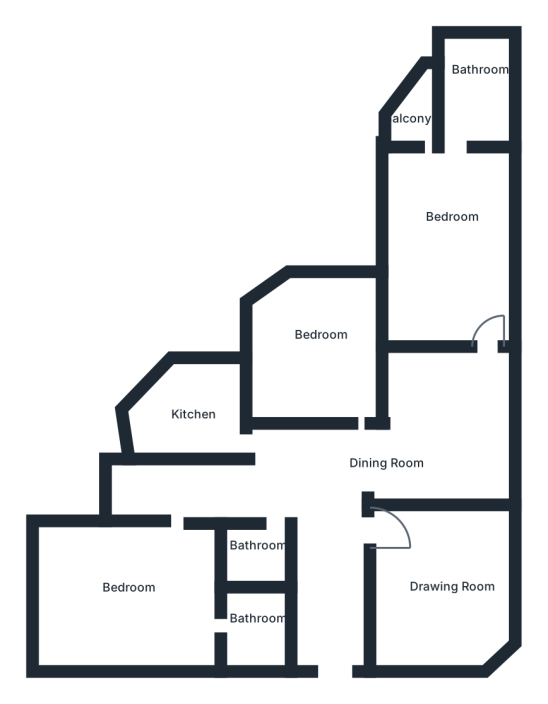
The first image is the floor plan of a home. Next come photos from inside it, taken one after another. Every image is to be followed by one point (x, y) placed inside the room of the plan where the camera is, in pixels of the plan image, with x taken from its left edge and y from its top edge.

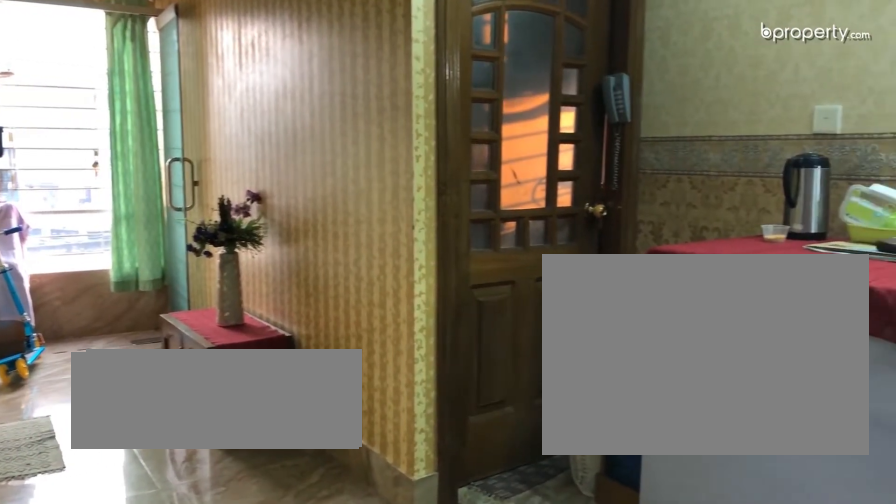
(316, 476)
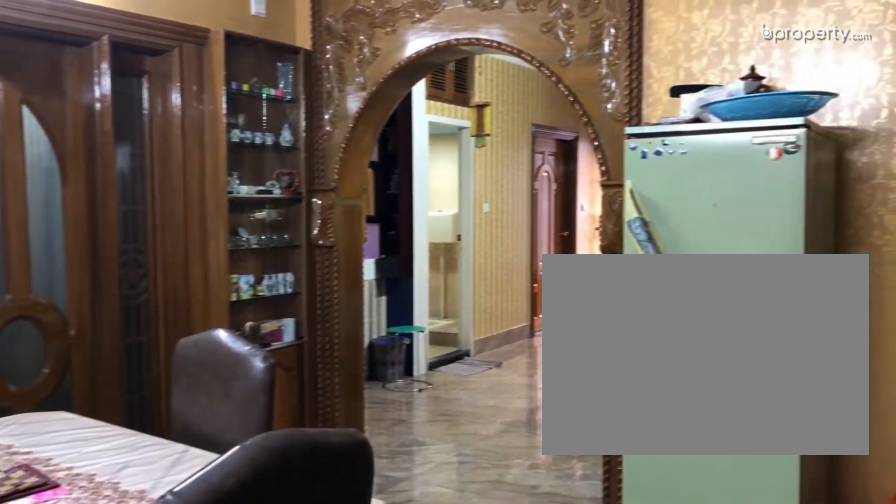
(447, 447)
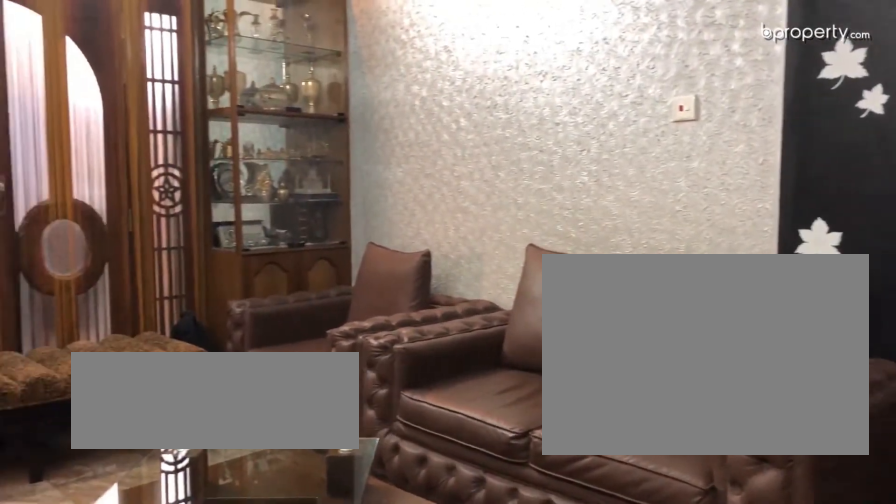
(450, 589)
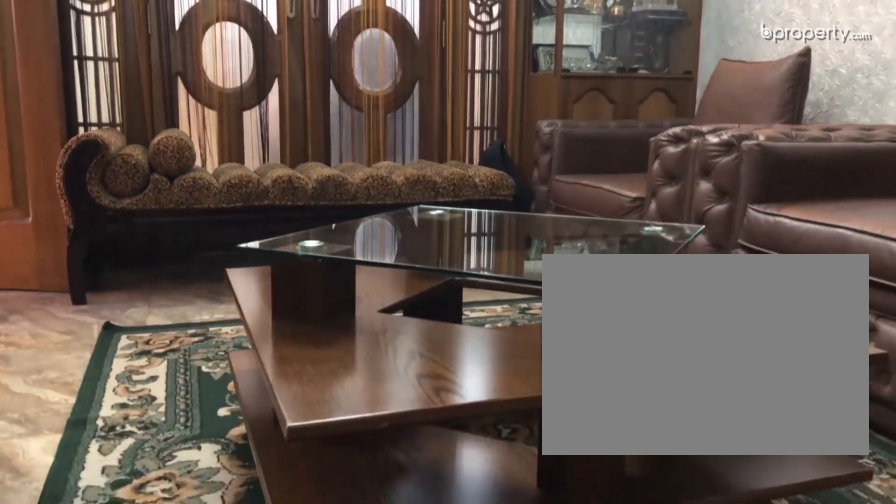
(446, 584)
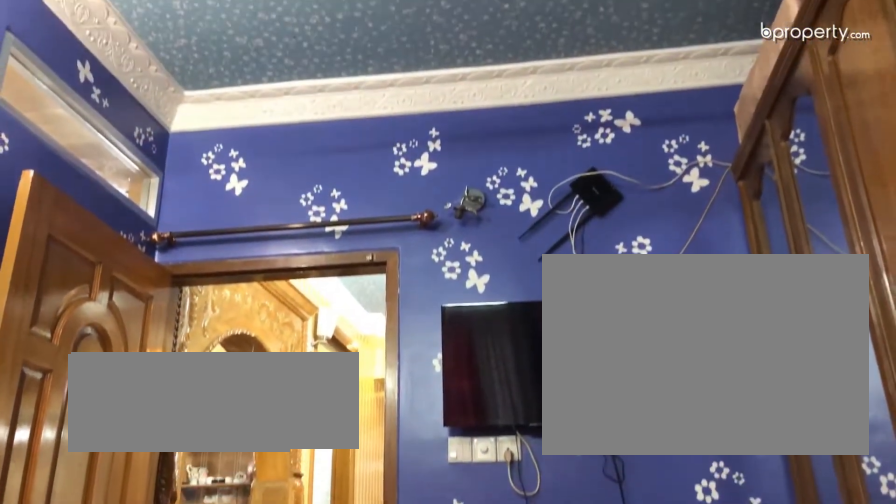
(326, 354)
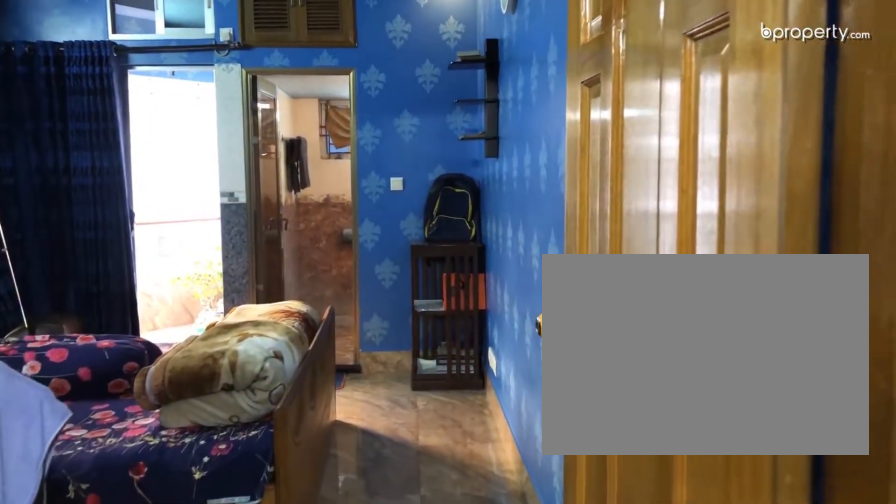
(472, 261)
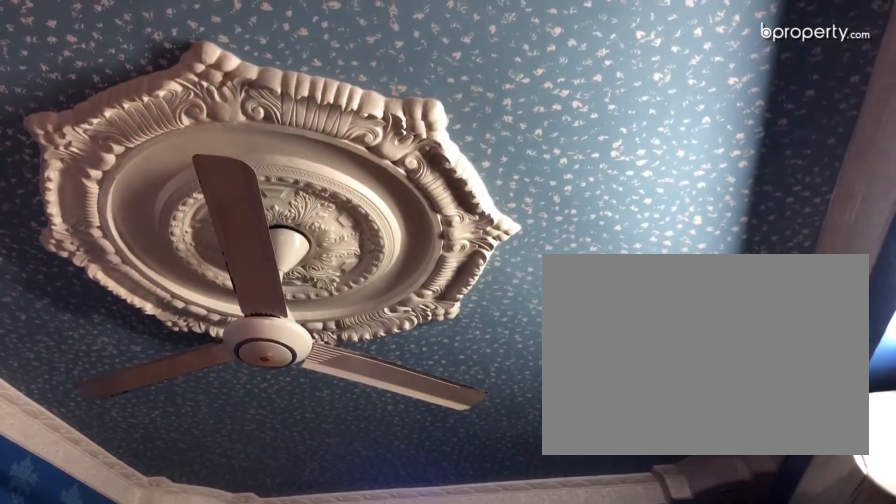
(465, 222)
